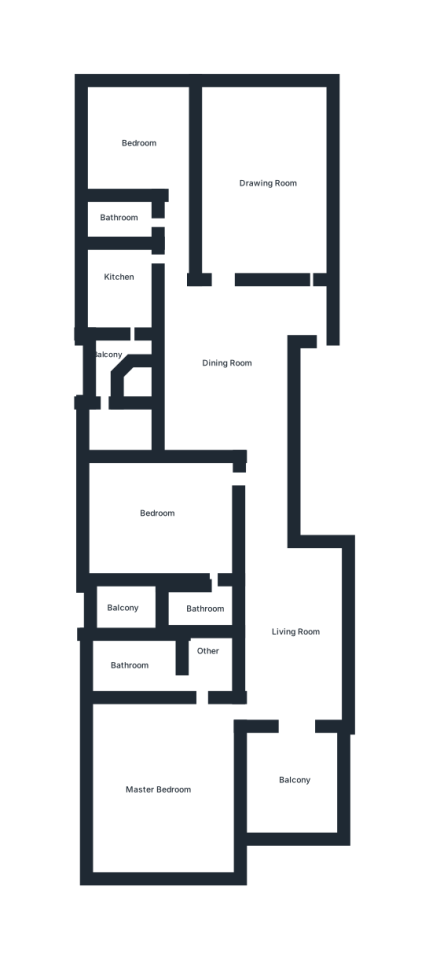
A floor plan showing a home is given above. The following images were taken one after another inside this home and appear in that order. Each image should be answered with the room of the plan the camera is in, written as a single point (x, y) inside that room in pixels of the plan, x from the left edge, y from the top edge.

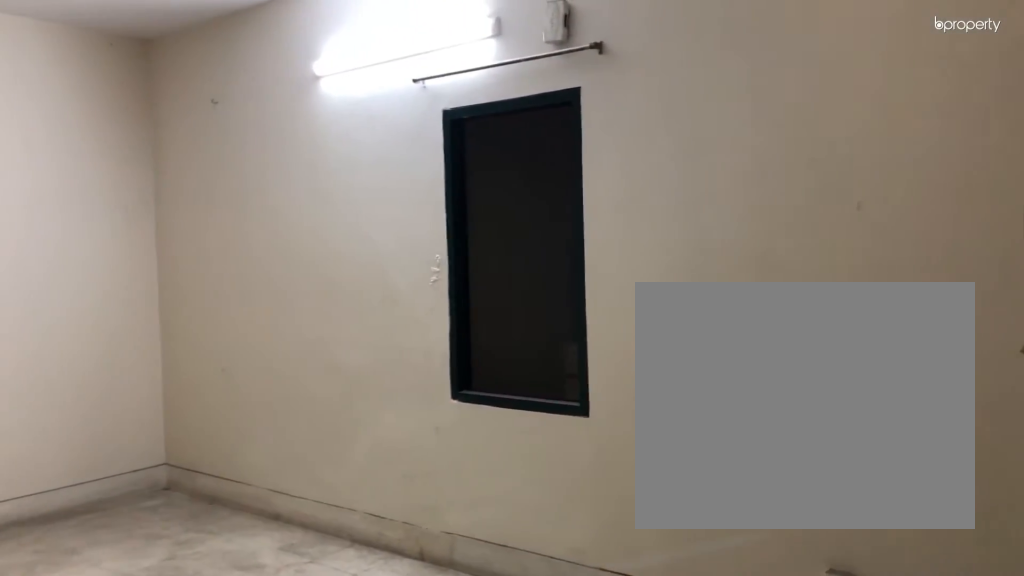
(227, 354)
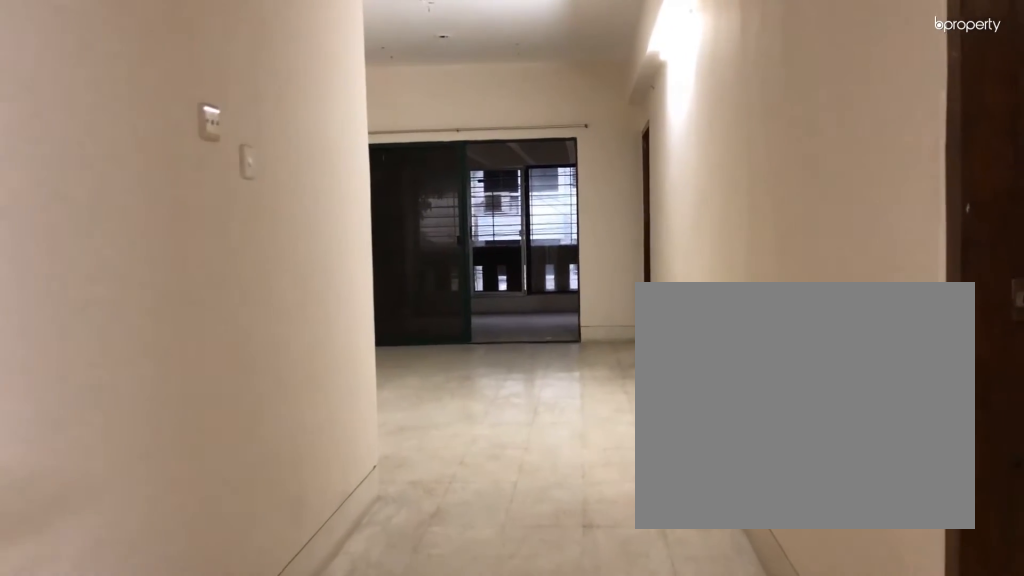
(298, 634)
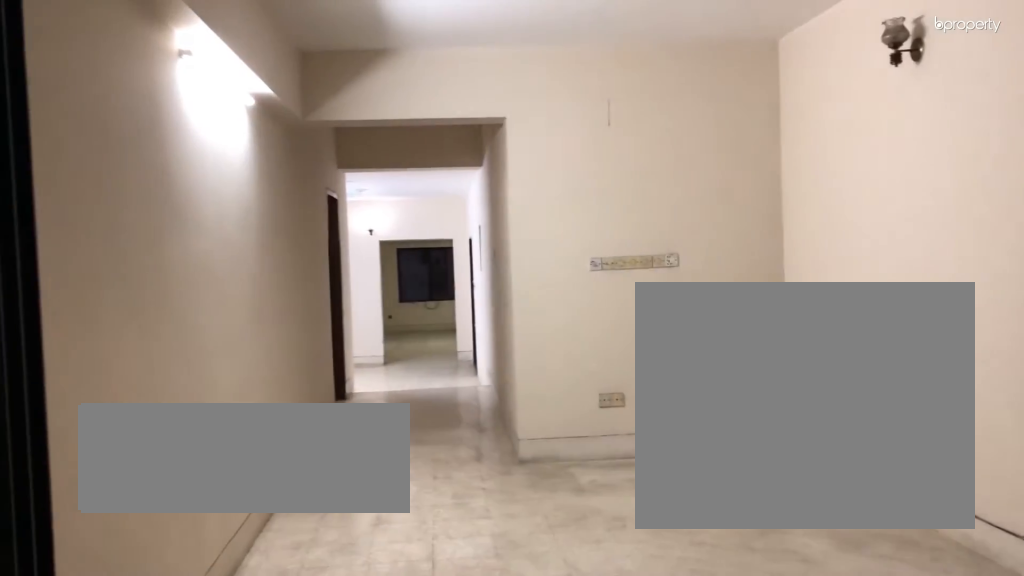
(298, 634)
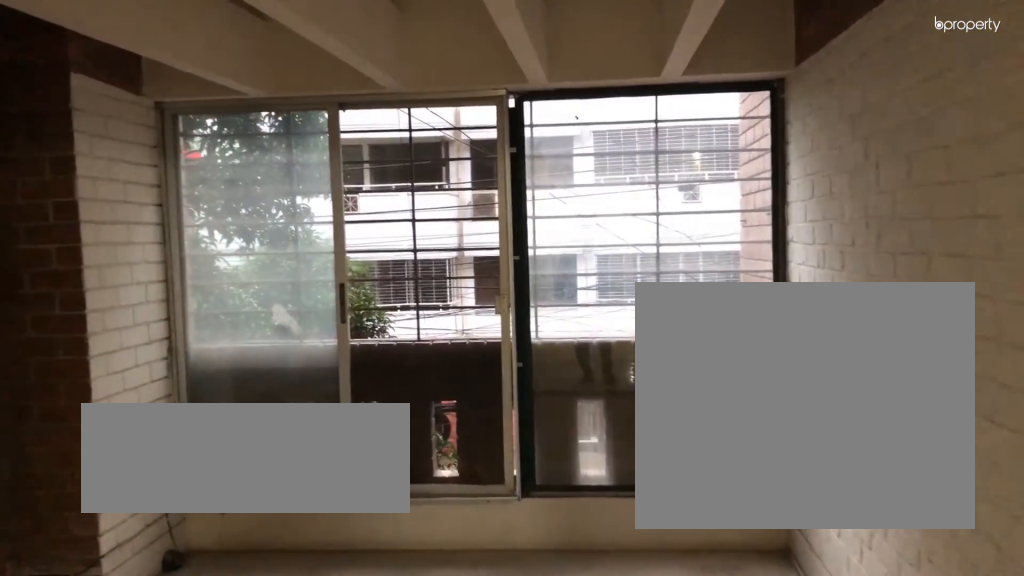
(291, 780)
